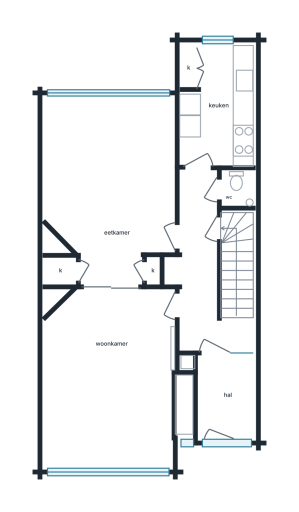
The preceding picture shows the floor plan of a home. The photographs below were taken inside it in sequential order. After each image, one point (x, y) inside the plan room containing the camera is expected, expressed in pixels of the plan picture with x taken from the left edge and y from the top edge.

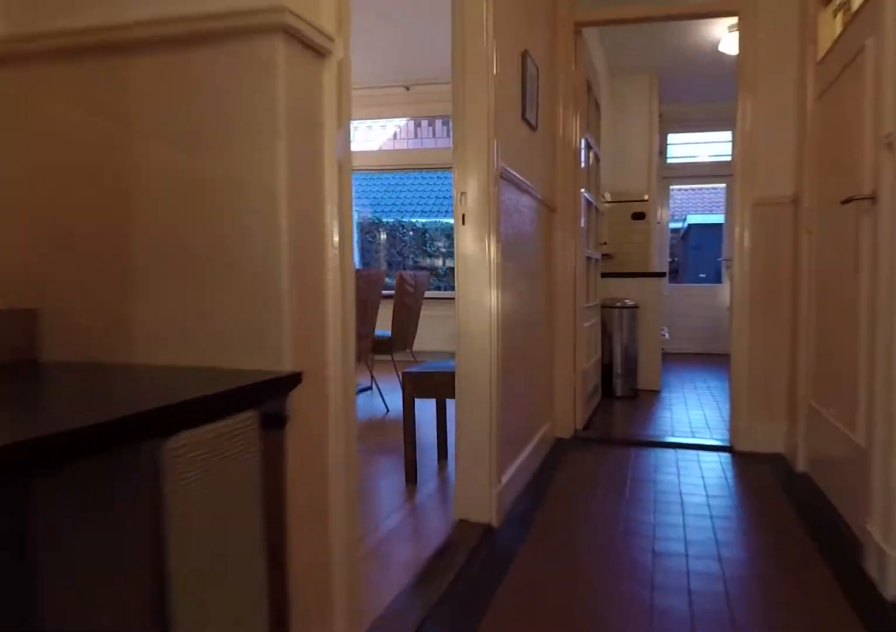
(202, 273)
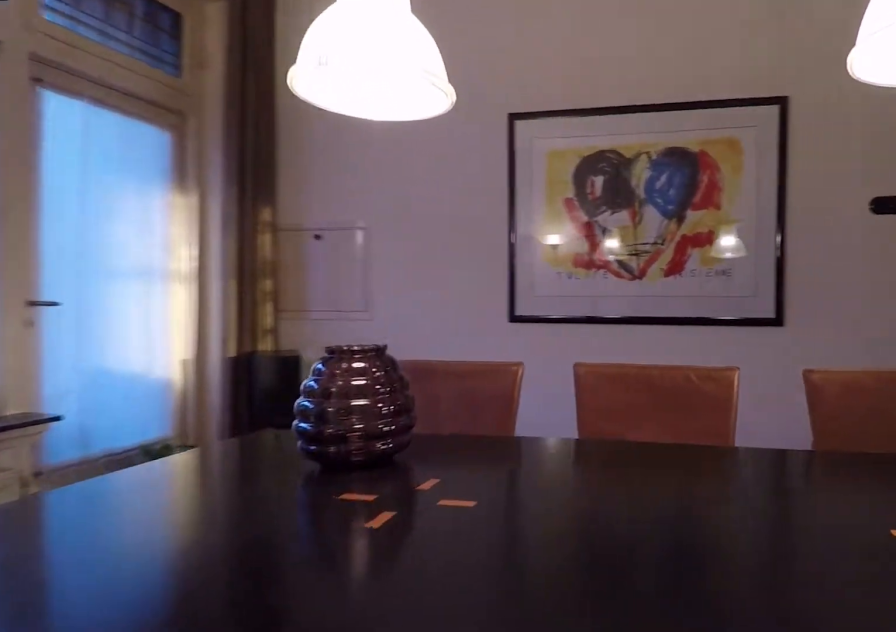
(114, 185)
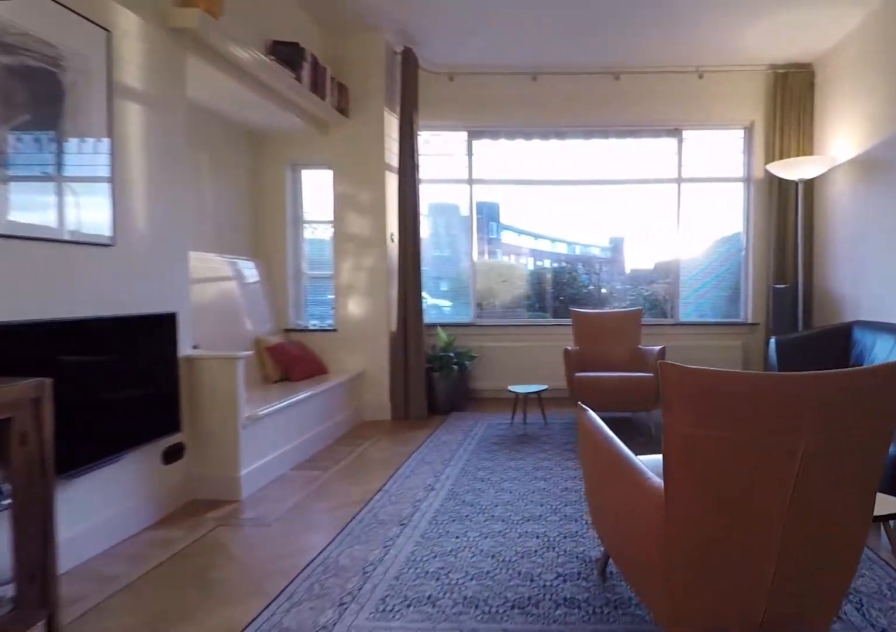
(117, 373)
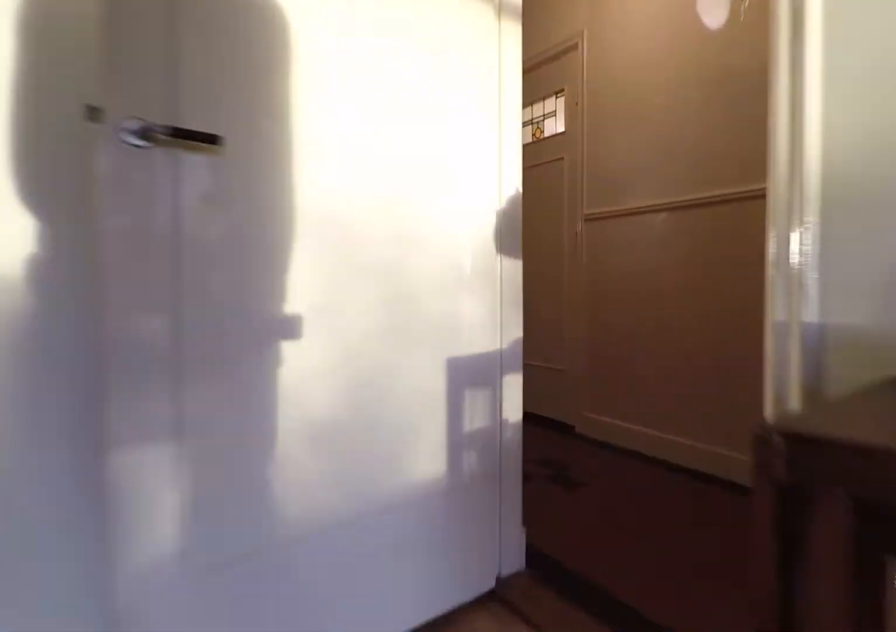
(117, 373)
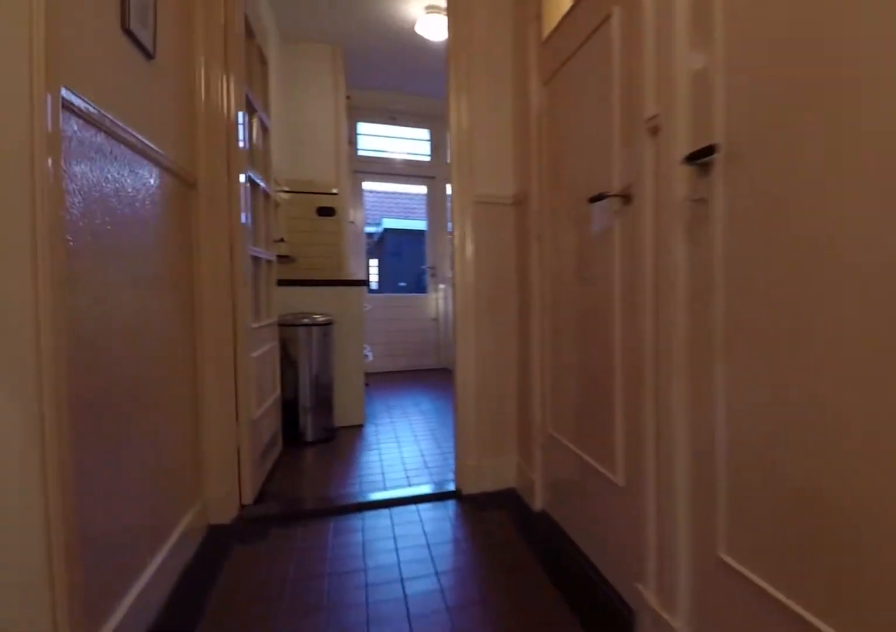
(202, 272)
